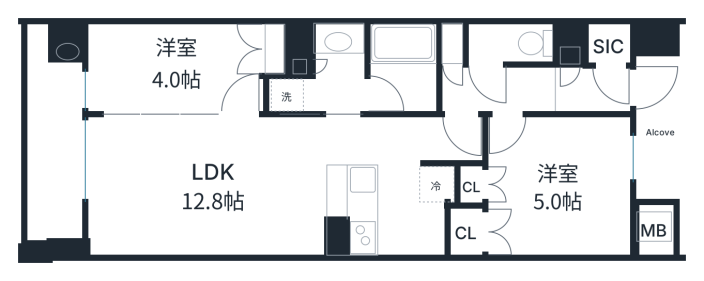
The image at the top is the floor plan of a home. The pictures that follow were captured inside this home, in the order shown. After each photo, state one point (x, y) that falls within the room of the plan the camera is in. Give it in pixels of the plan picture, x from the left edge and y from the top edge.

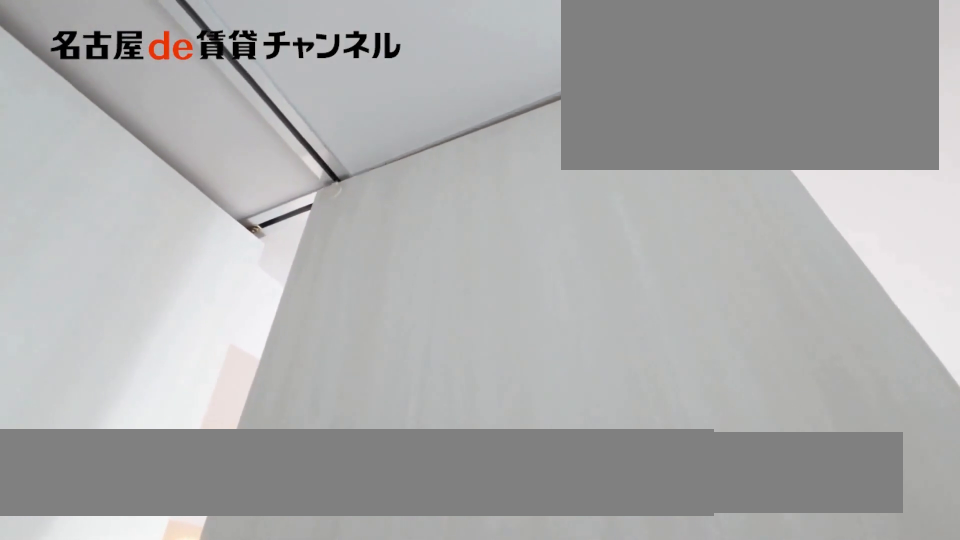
(172, 70)
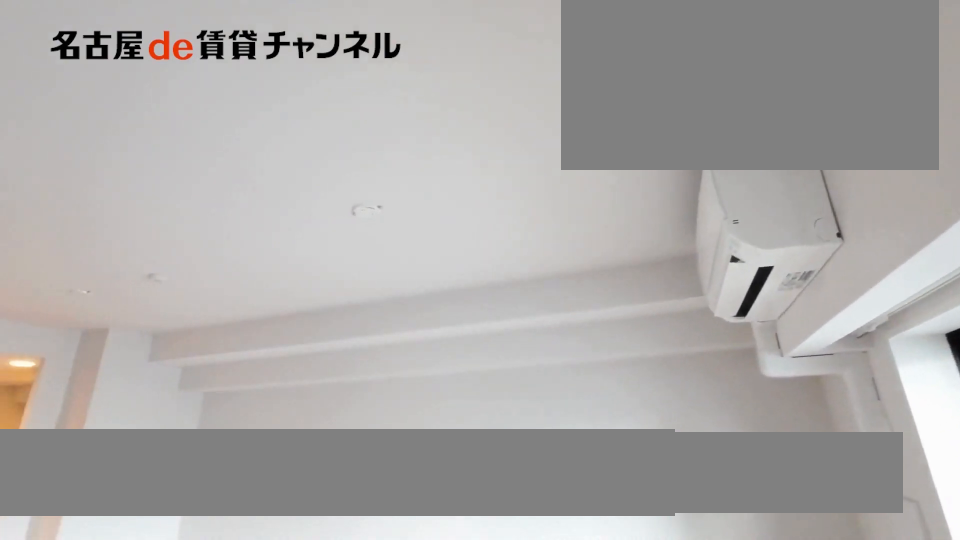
(203, 184)
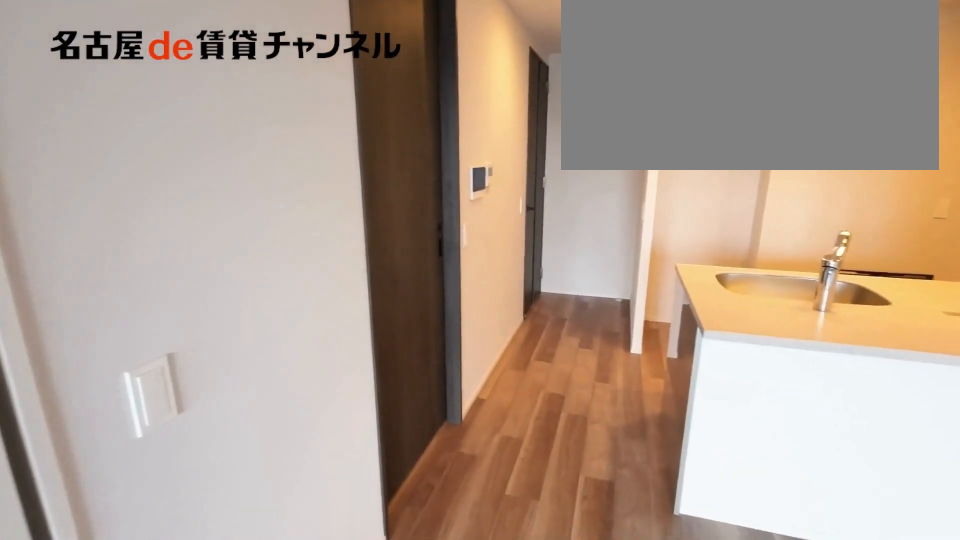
(203, 184)
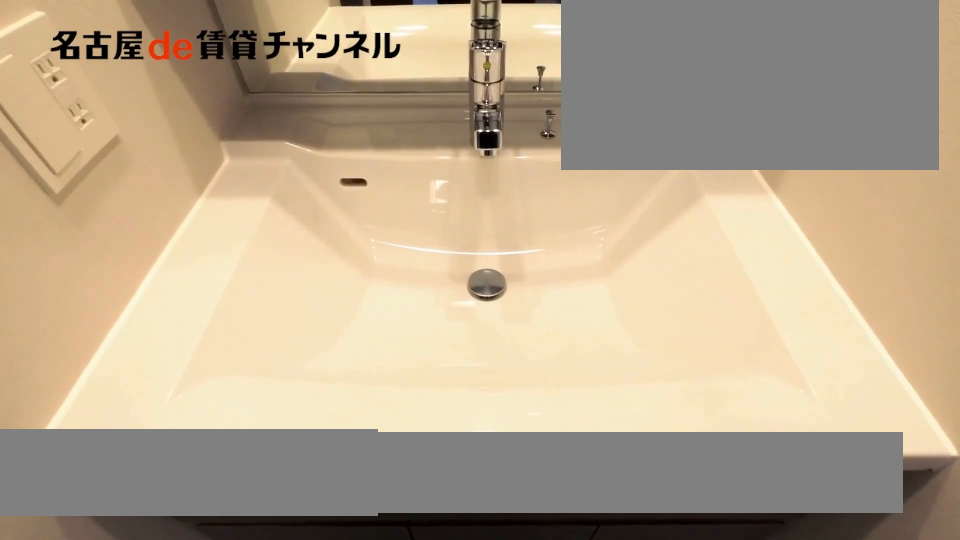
(319, 74)
